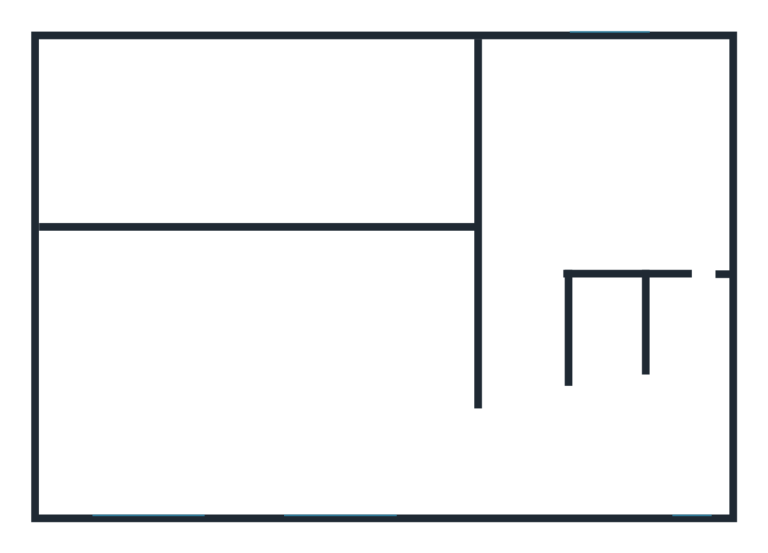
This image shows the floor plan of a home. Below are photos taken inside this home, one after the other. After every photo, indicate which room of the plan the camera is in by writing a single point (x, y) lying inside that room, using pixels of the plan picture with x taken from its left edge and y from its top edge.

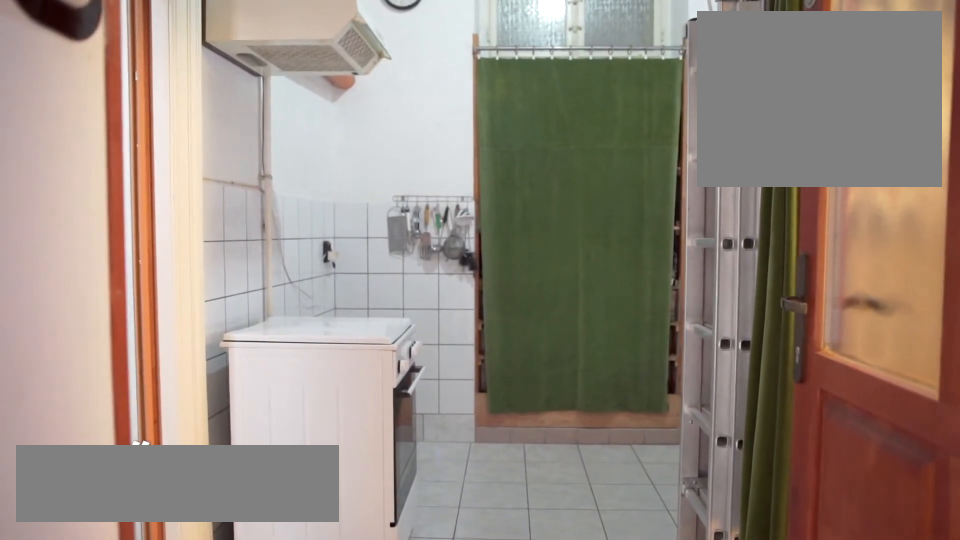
(528, 392)
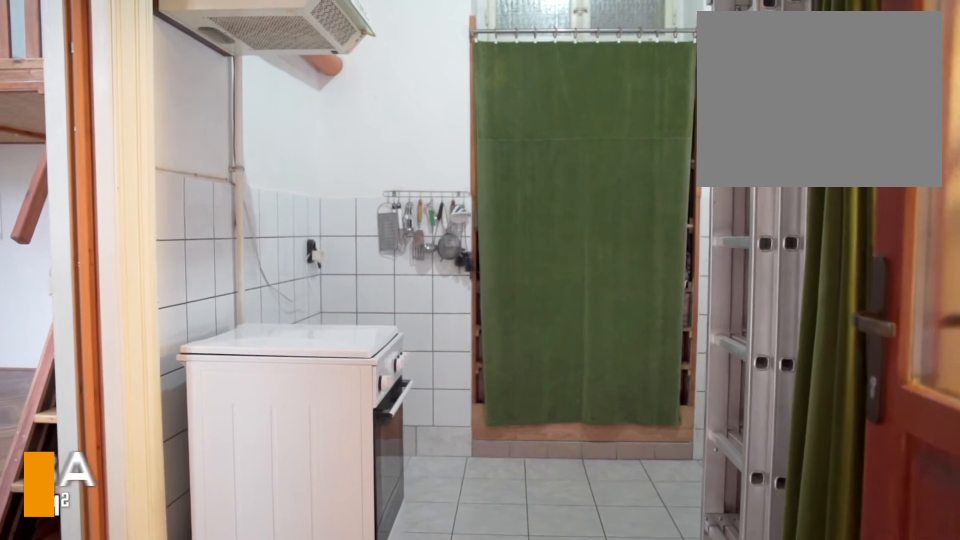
(532, 360)
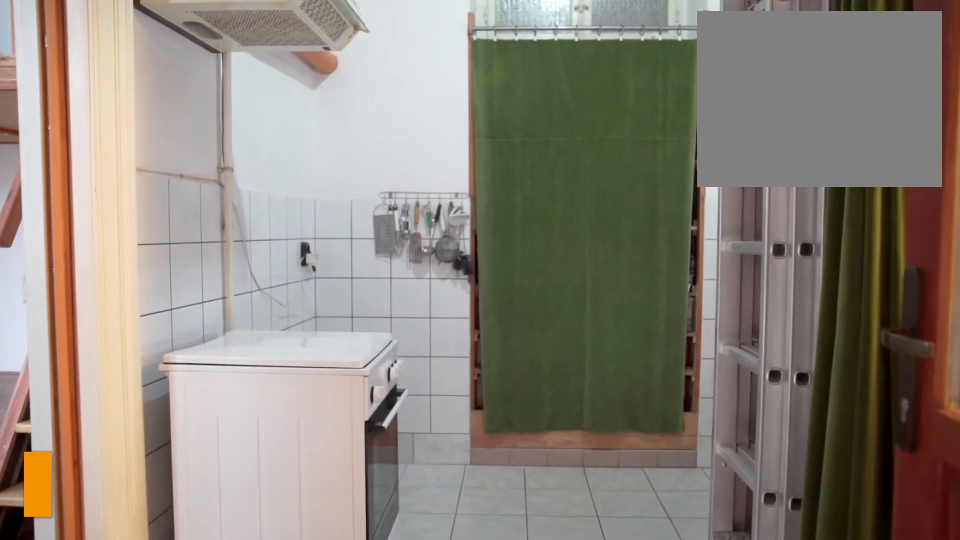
(535, 348)
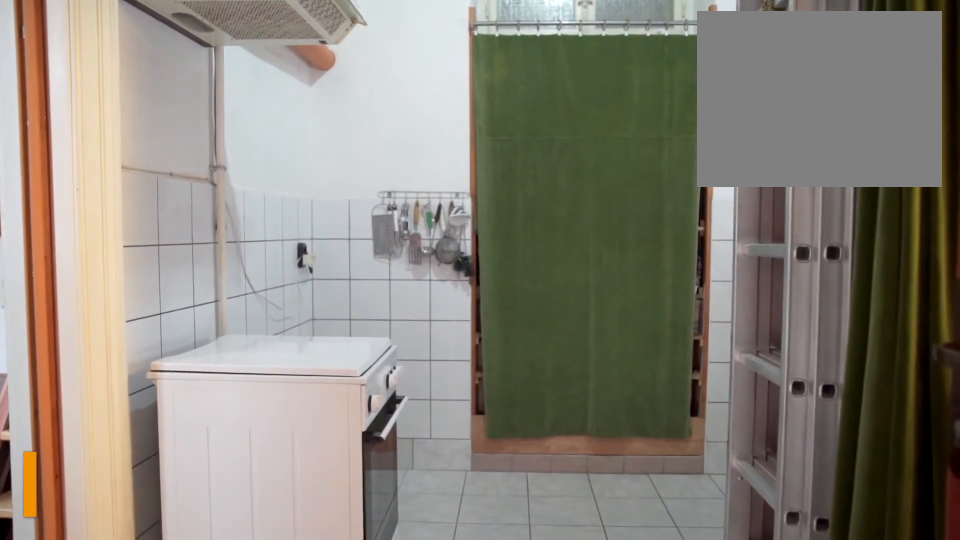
(535, 337)
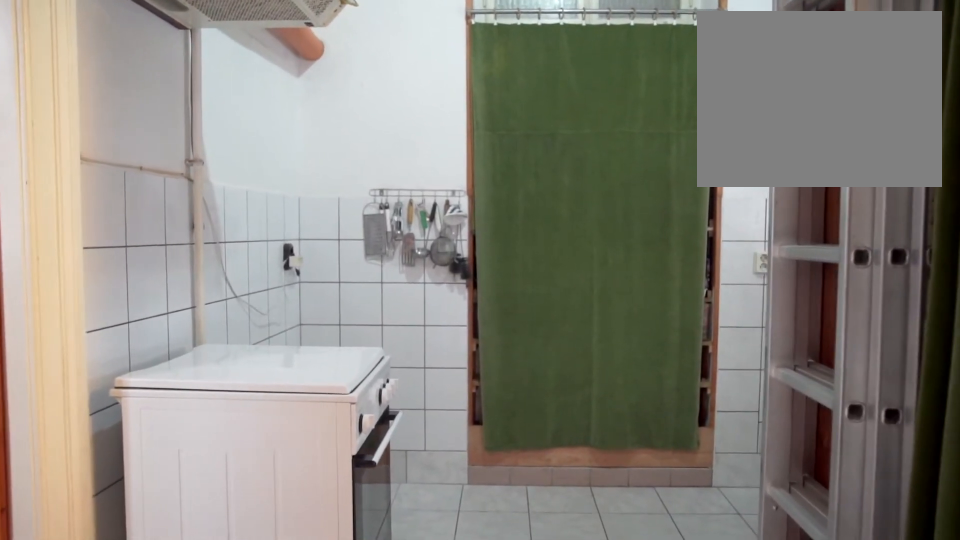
(538, 316)
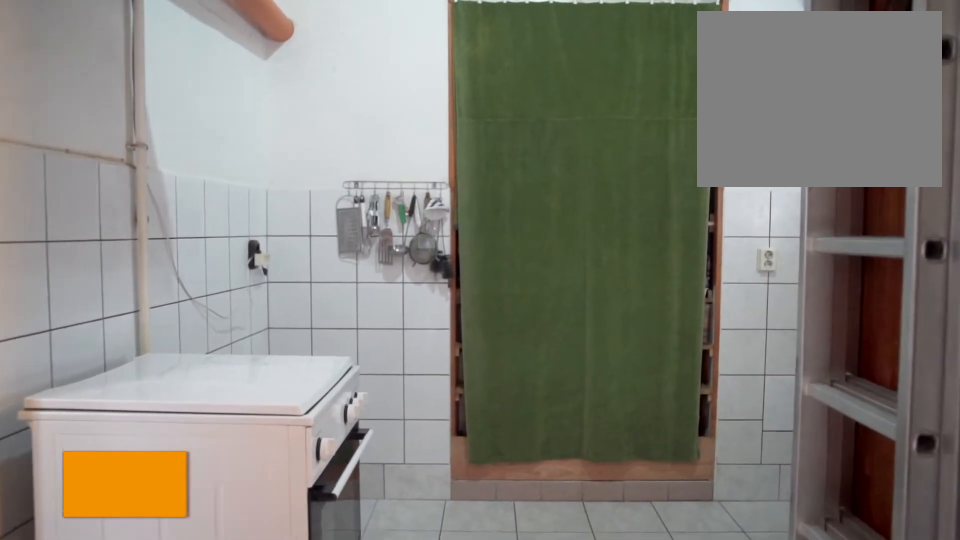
(541, 294)
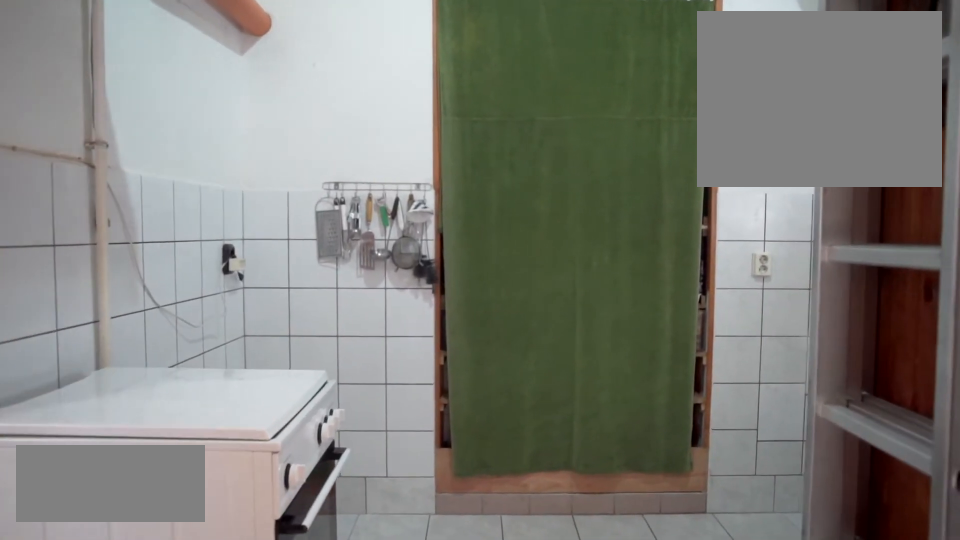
(542, 283)
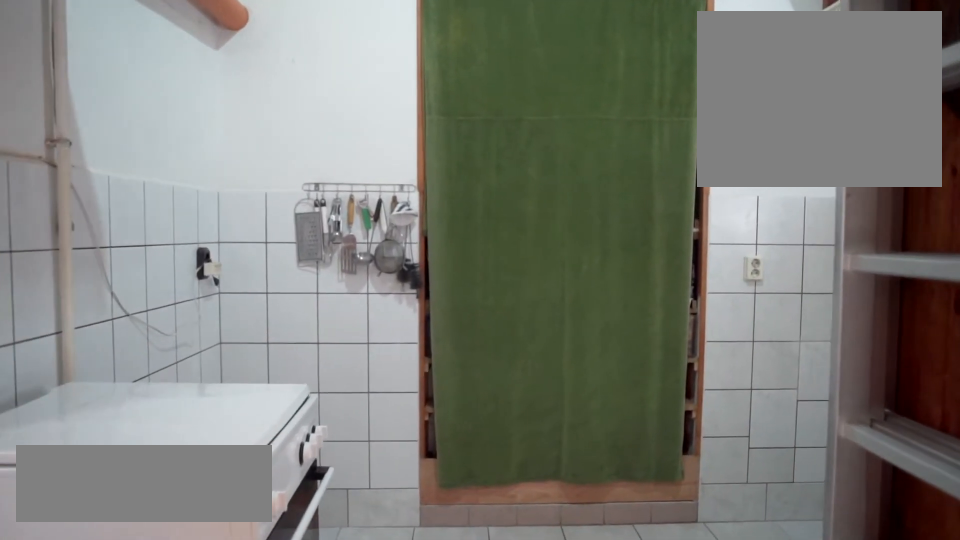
(543, 274)
